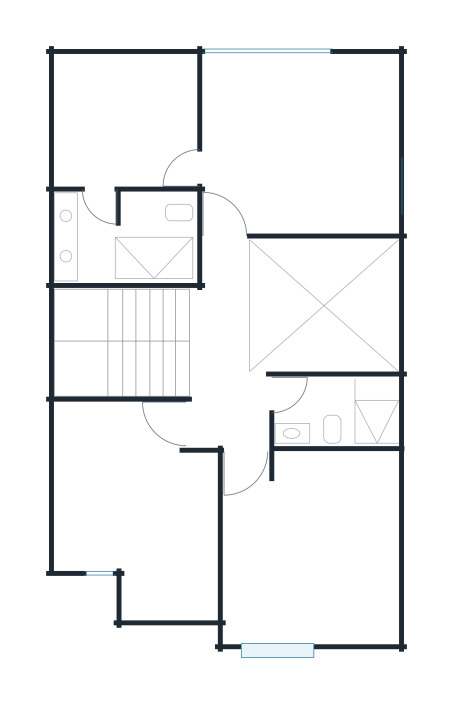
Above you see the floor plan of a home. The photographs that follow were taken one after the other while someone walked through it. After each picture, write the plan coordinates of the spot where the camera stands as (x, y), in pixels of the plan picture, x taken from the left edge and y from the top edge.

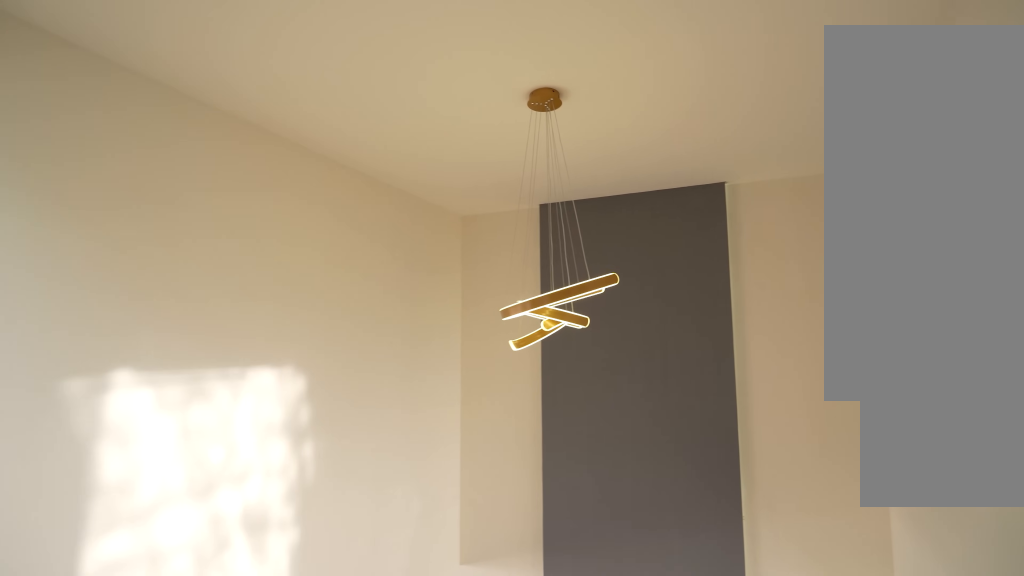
(227, 312)
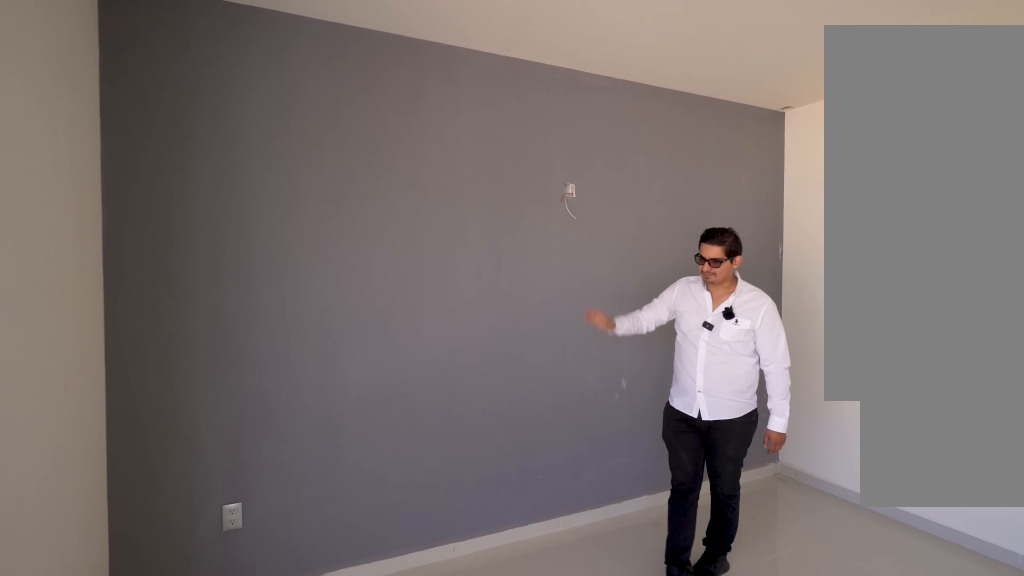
(252, 143)
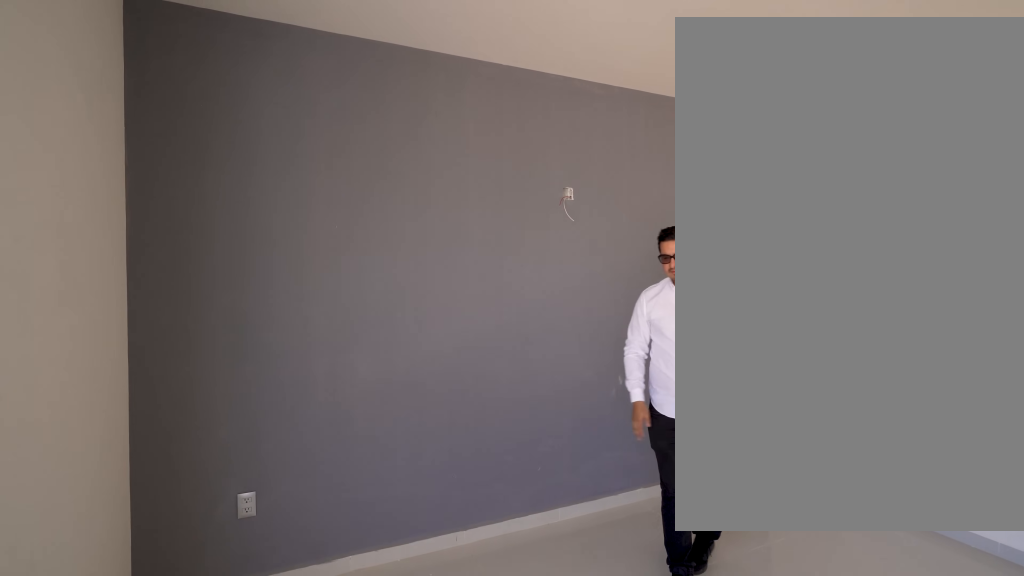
(252, 143)
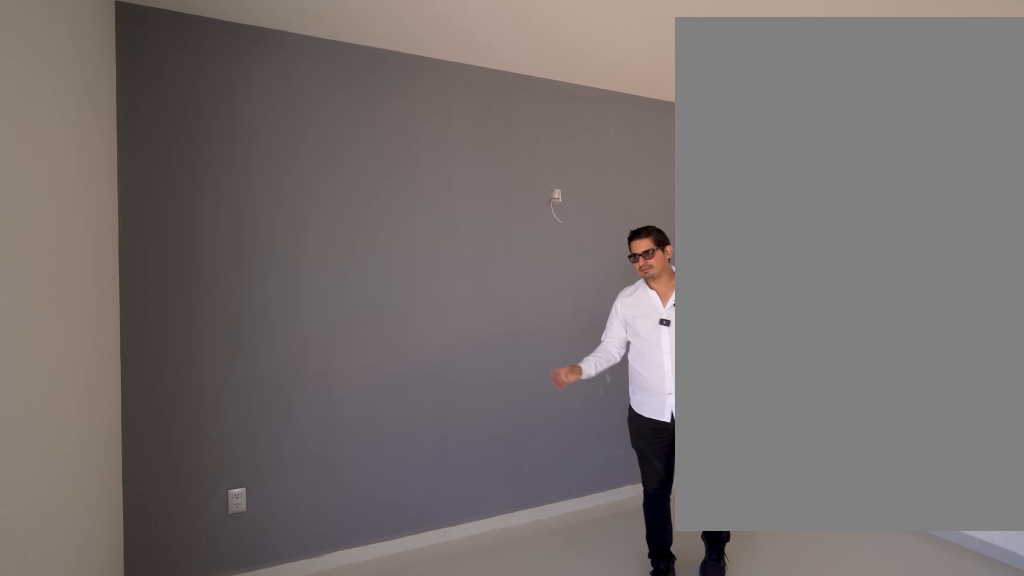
(252, 143)
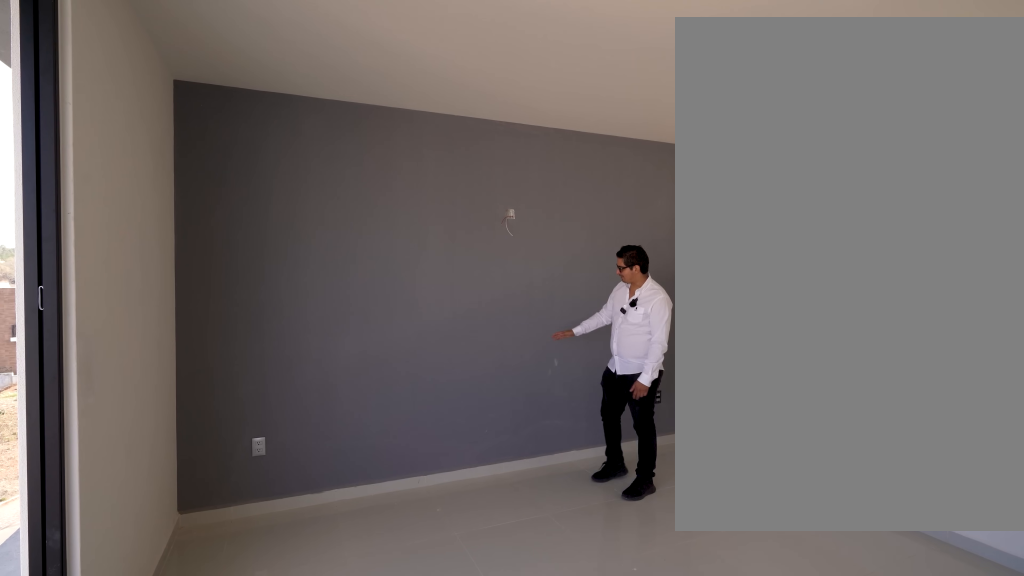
(185, 167)
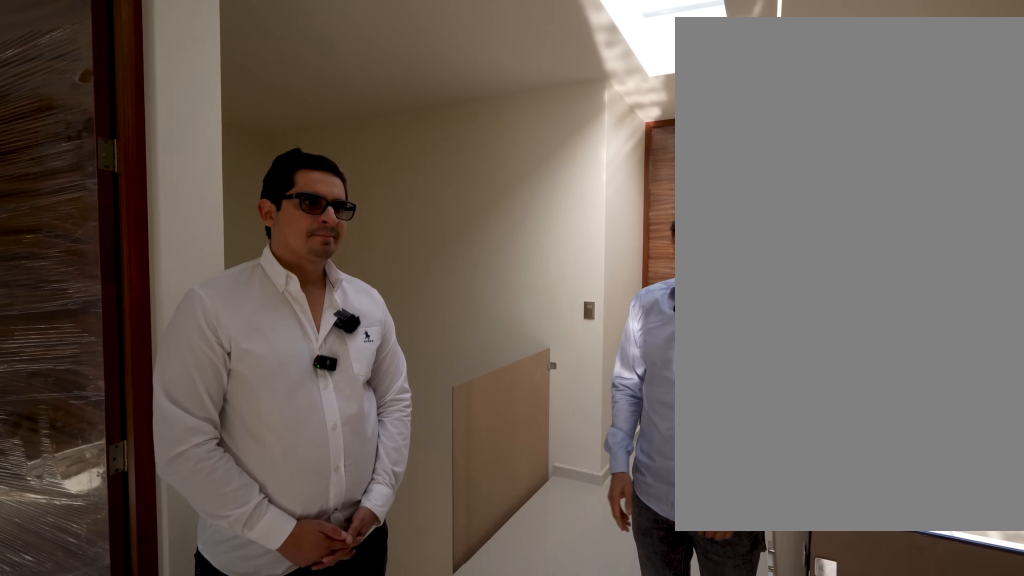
(245, 464)
